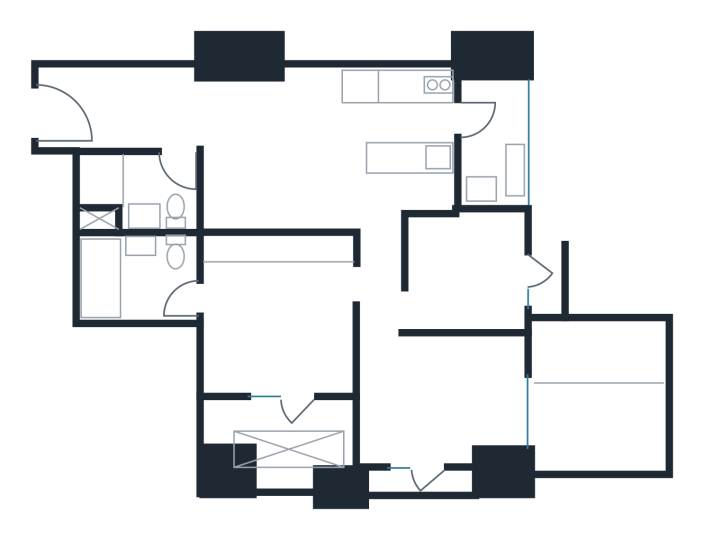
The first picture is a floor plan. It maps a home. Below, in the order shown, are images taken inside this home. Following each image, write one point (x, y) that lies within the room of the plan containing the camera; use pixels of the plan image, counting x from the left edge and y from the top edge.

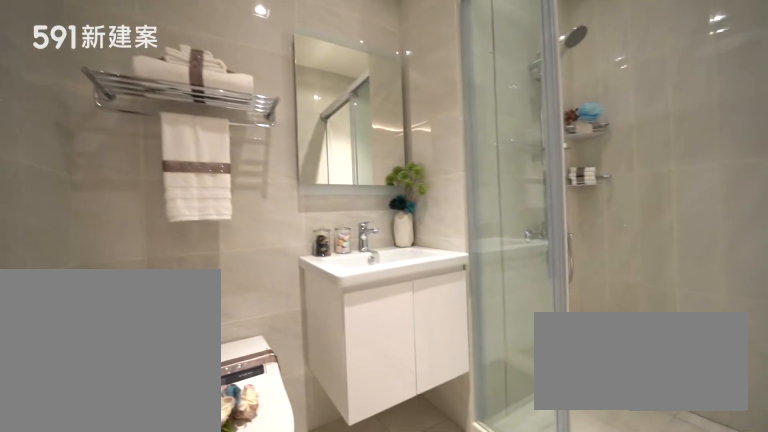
(136, 195)
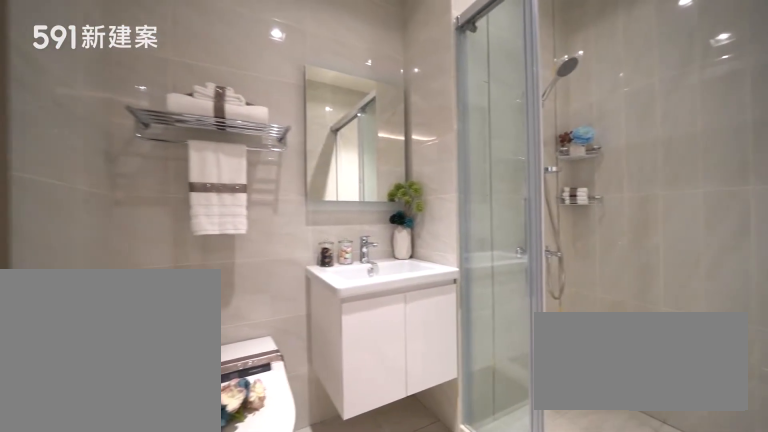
(136, 195)
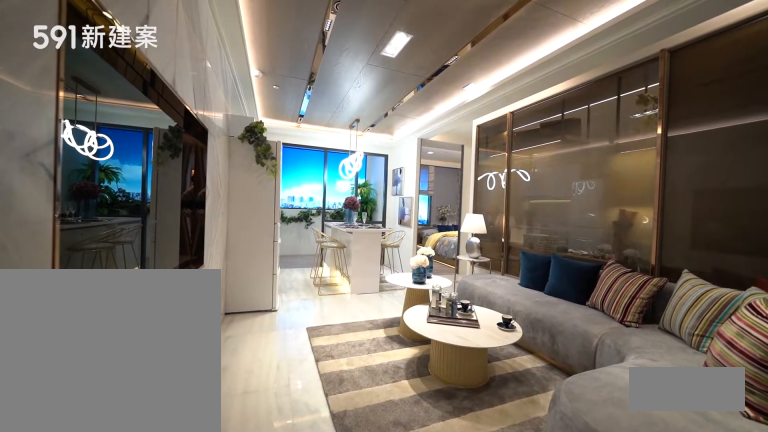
(270, 148)
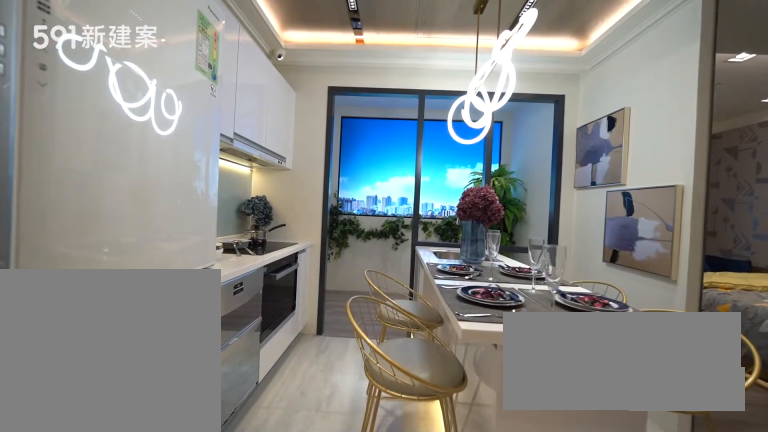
(398, 142)
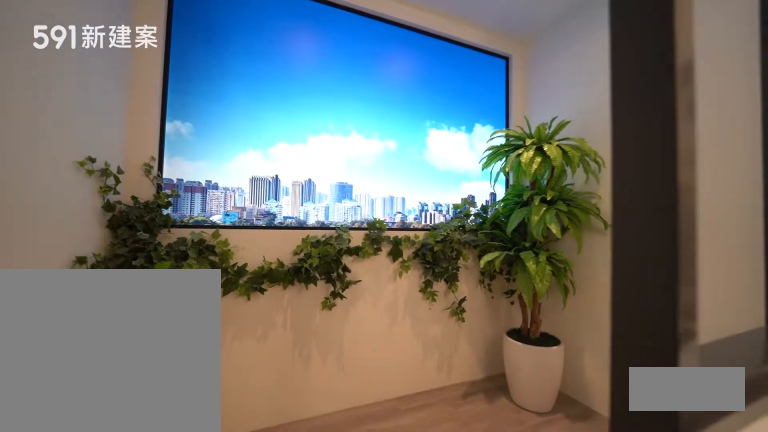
(497, 145)
